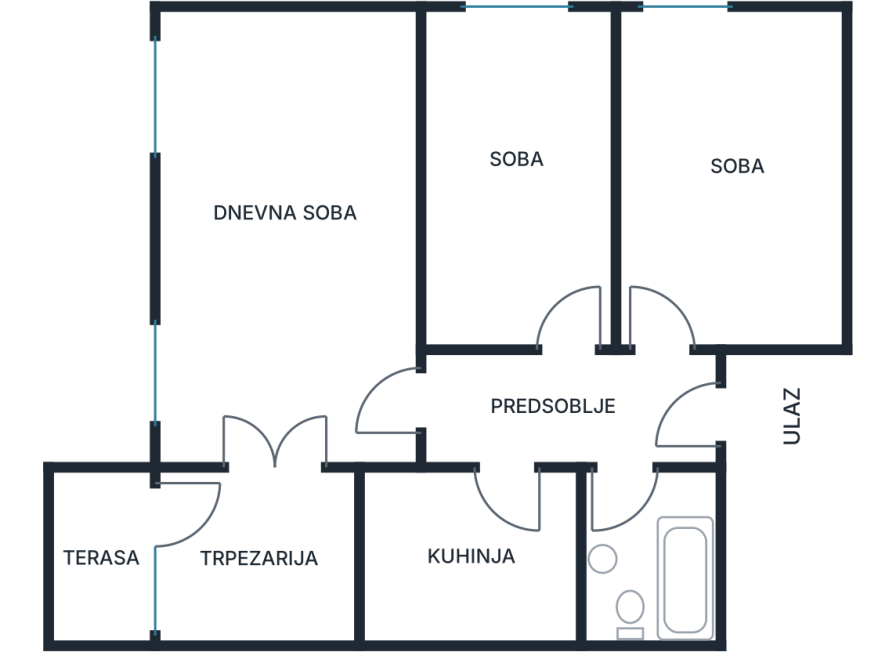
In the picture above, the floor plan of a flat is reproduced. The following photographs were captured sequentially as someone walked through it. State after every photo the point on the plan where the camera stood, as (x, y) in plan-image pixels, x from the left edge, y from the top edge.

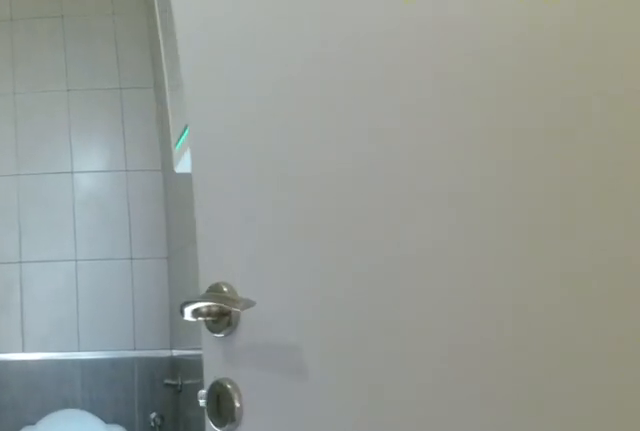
(613, 457)
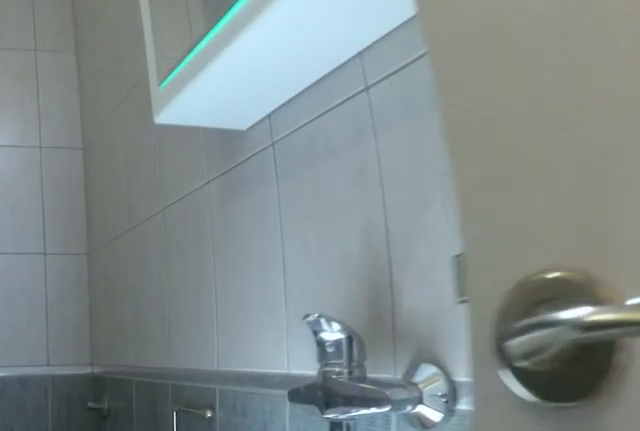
(613, 490)
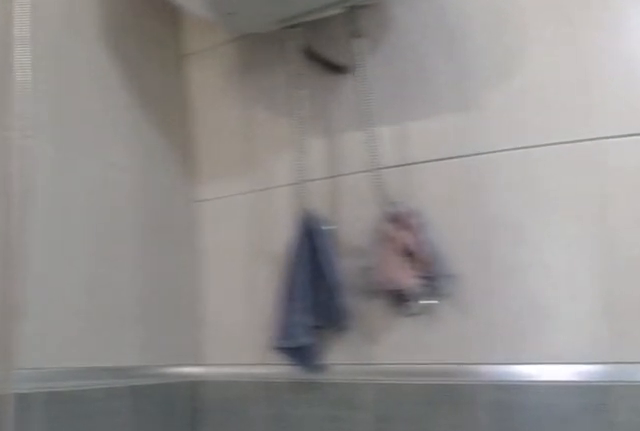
(596, 578)
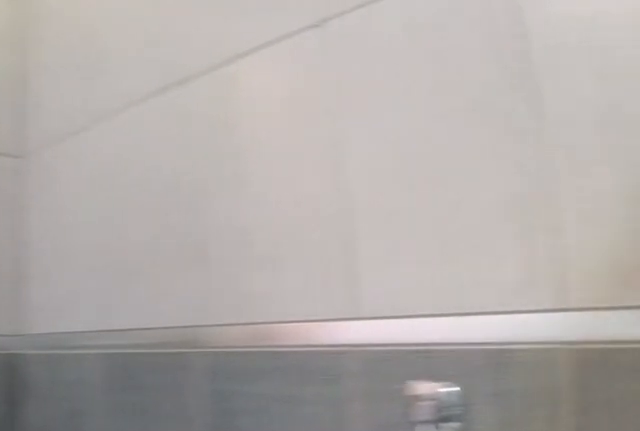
(601, 594)
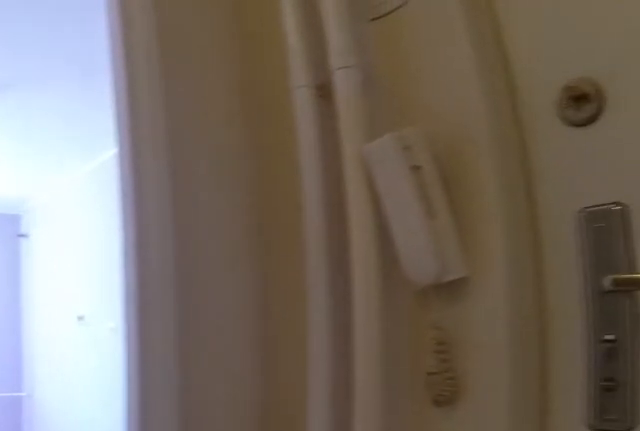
(613, 437)
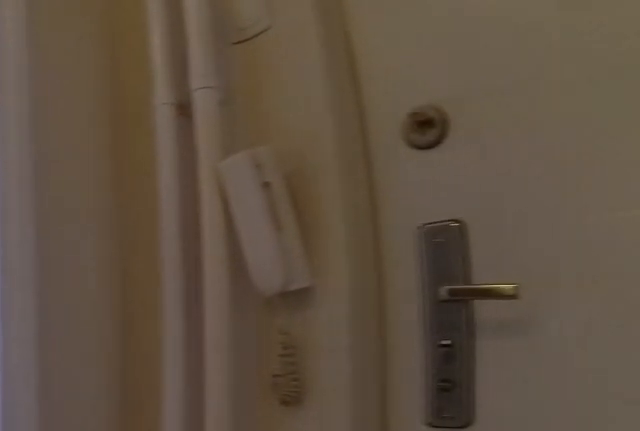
(615, 436)
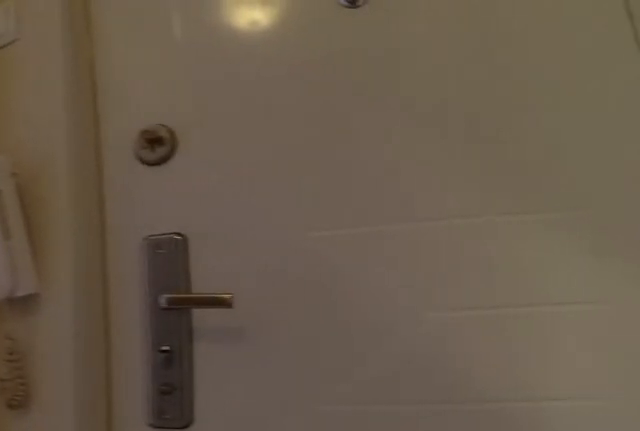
(618, 435)
